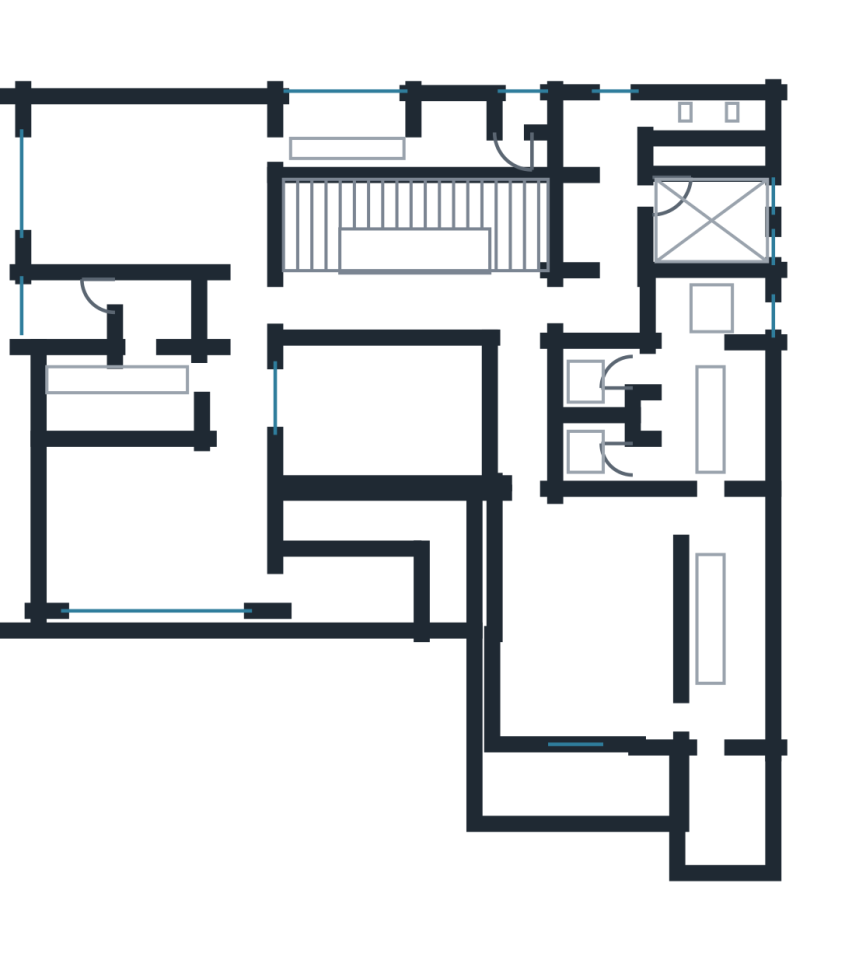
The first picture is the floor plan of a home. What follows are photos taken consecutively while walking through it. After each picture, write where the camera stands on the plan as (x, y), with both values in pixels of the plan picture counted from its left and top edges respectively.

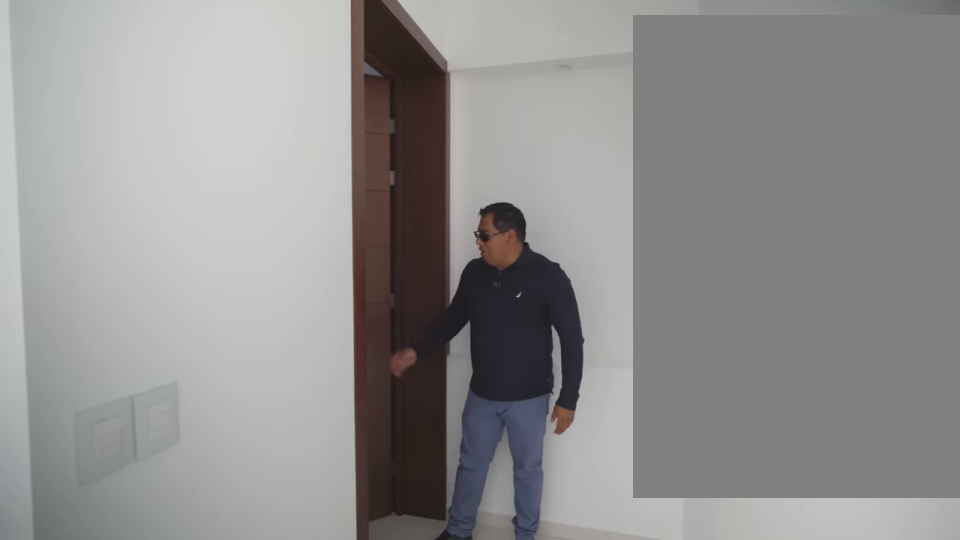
(590, 307)
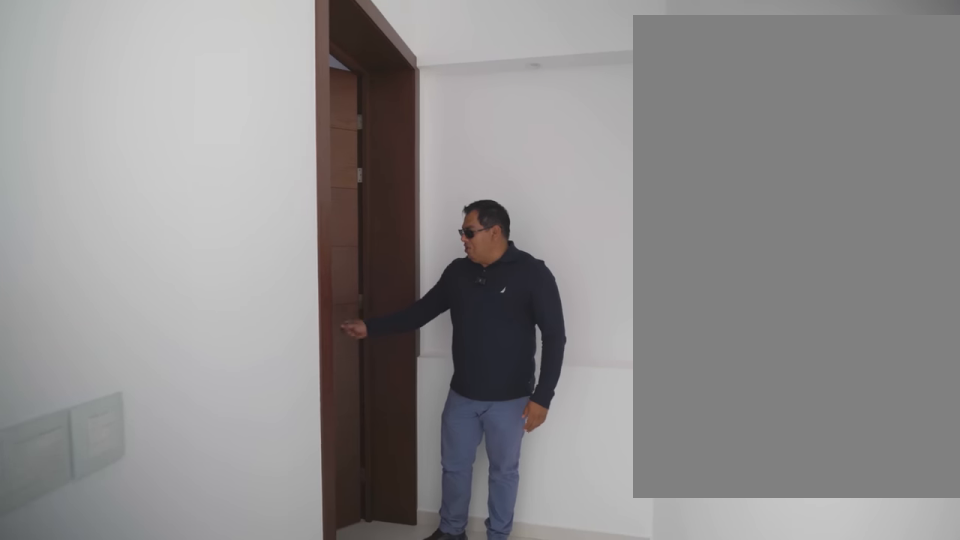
(590, 307)
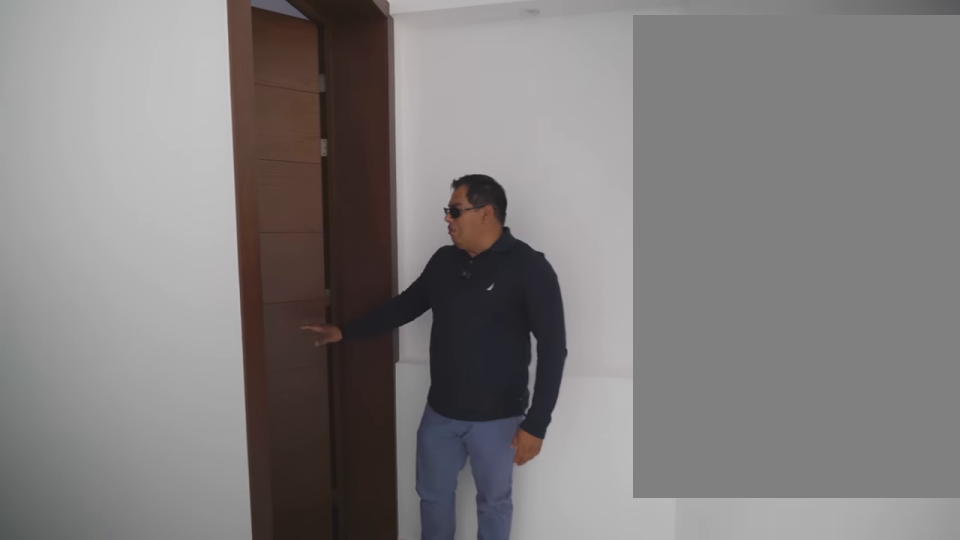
(599, 306)
